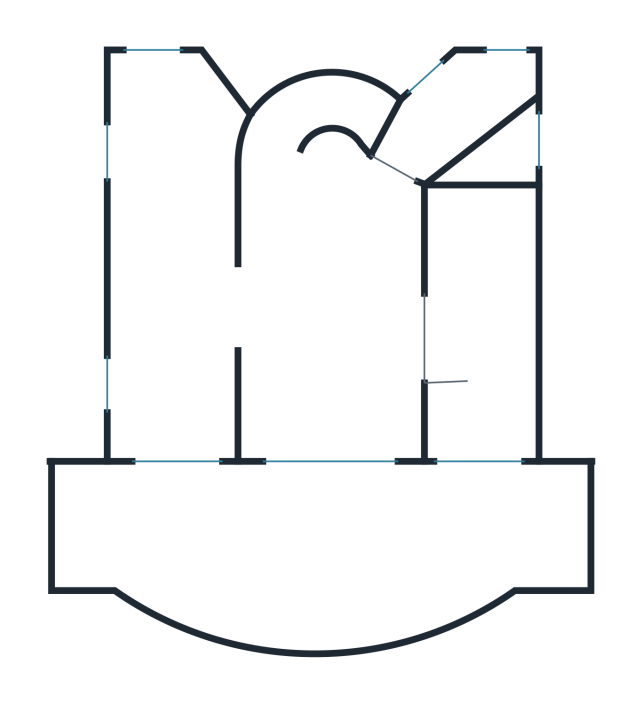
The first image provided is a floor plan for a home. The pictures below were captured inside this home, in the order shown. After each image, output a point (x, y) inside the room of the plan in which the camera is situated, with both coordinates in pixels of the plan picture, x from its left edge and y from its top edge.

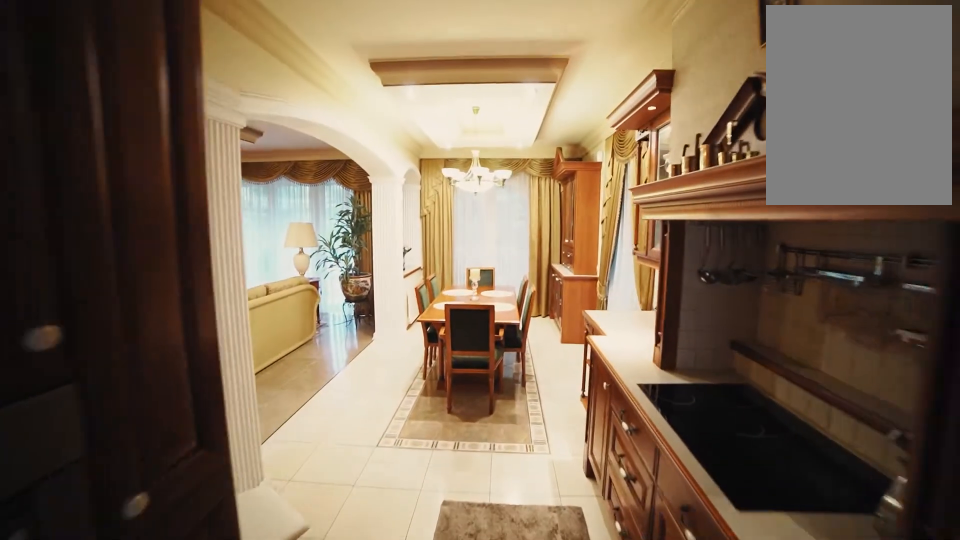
(166, 241)
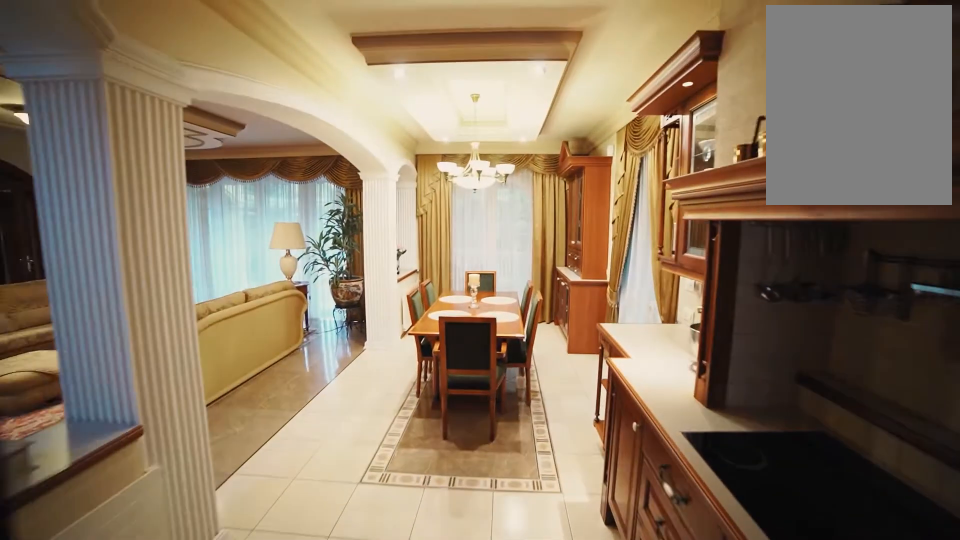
(167, 269)
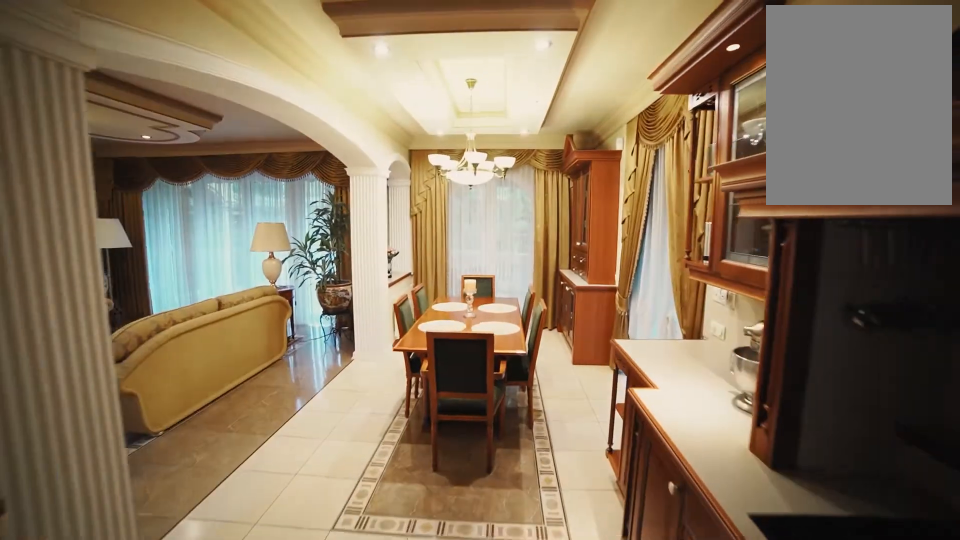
(167, 294)
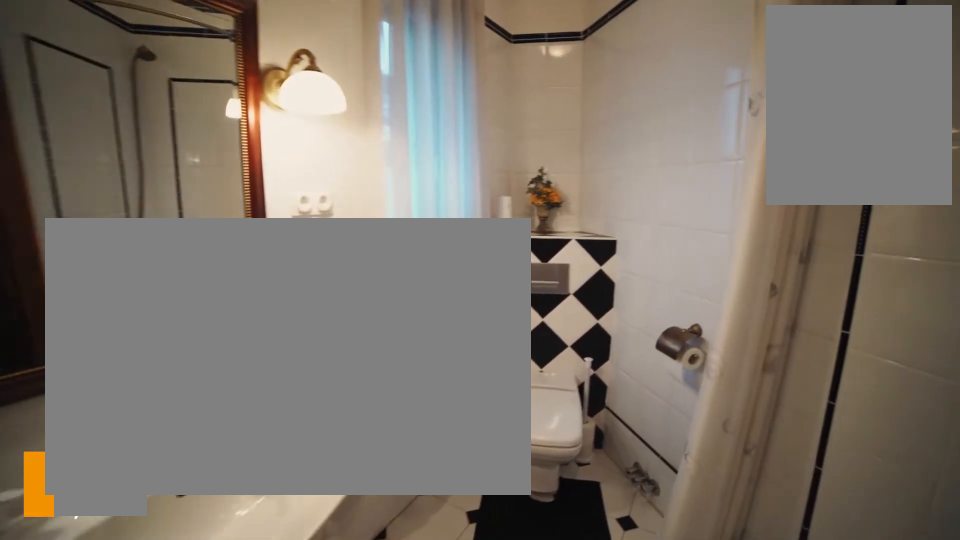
(482, 159)
